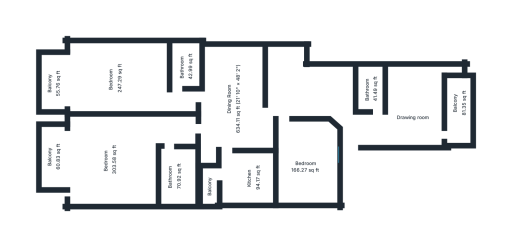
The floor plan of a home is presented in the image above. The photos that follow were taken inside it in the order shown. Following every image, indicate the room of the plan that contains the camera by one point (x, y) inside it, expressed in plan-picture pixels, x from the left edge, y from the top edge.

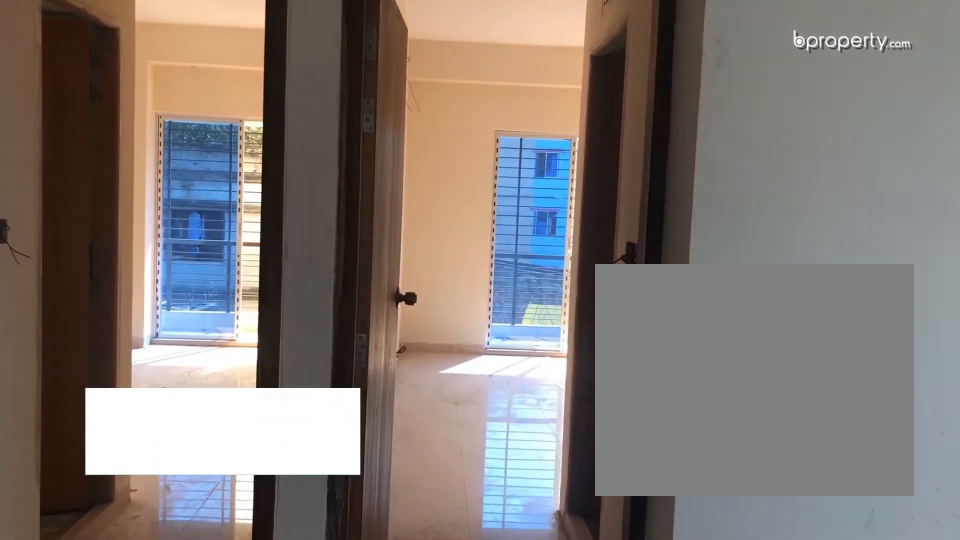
(218, 96)
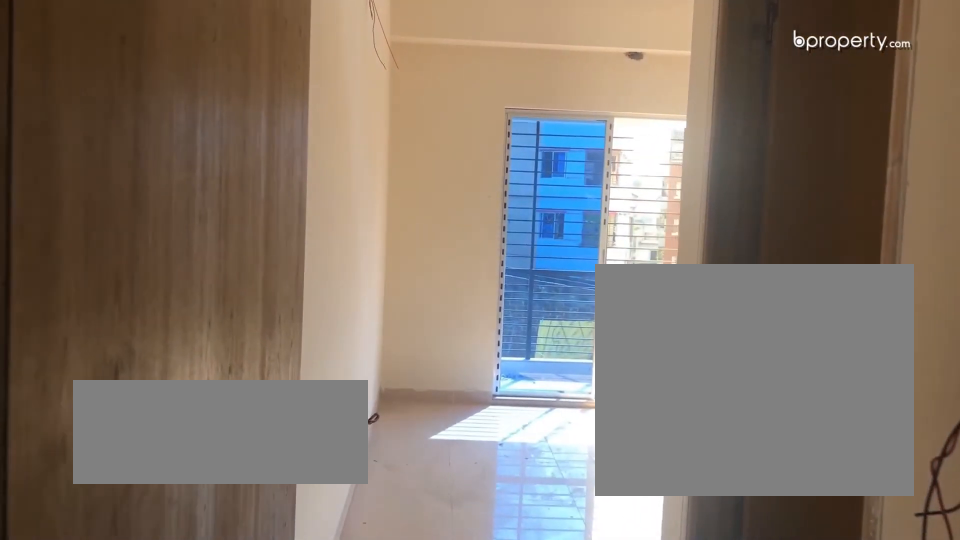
(113, 82)
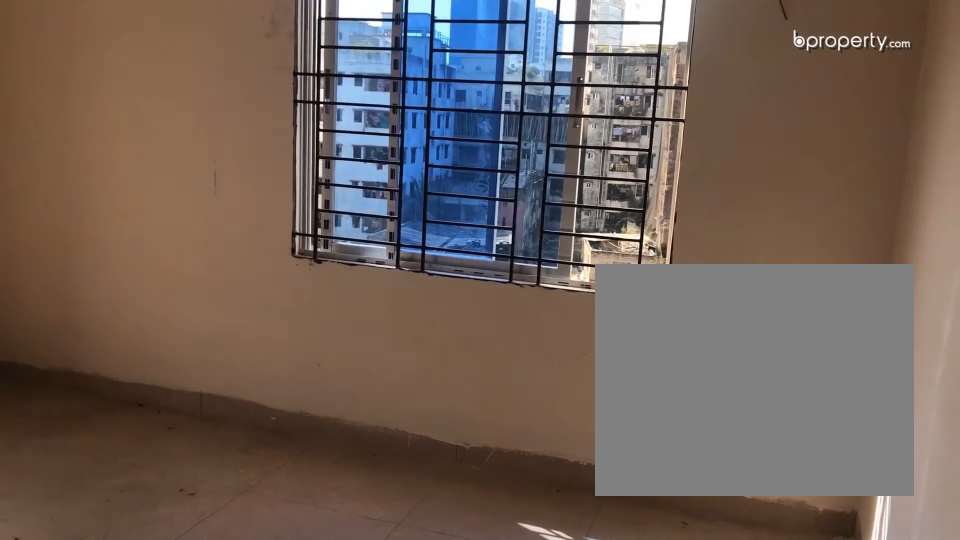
(113, 82)
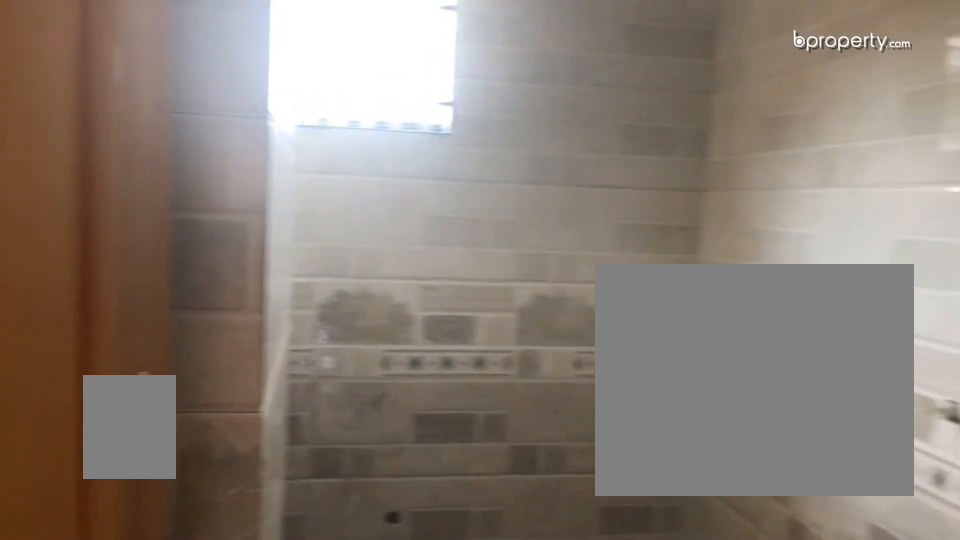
(185, 68)
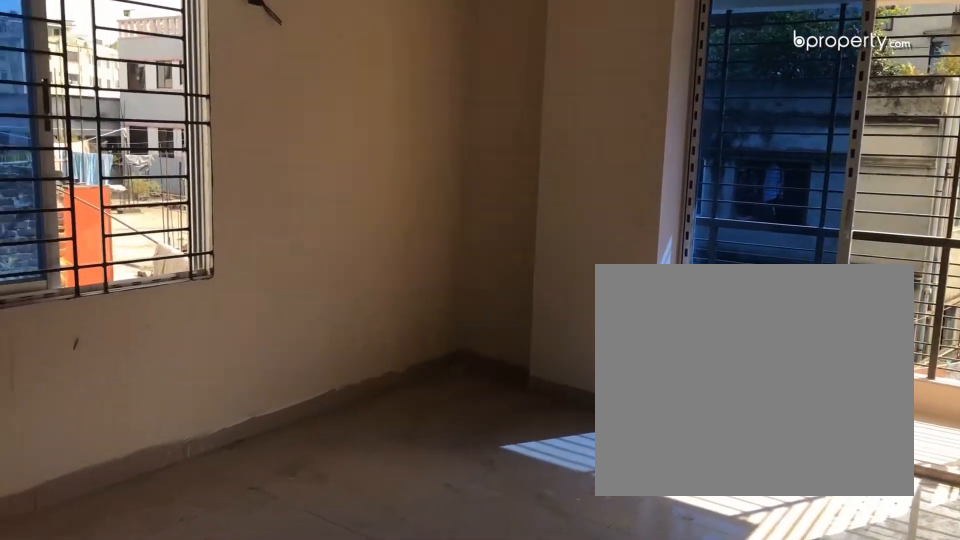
(113, 158)
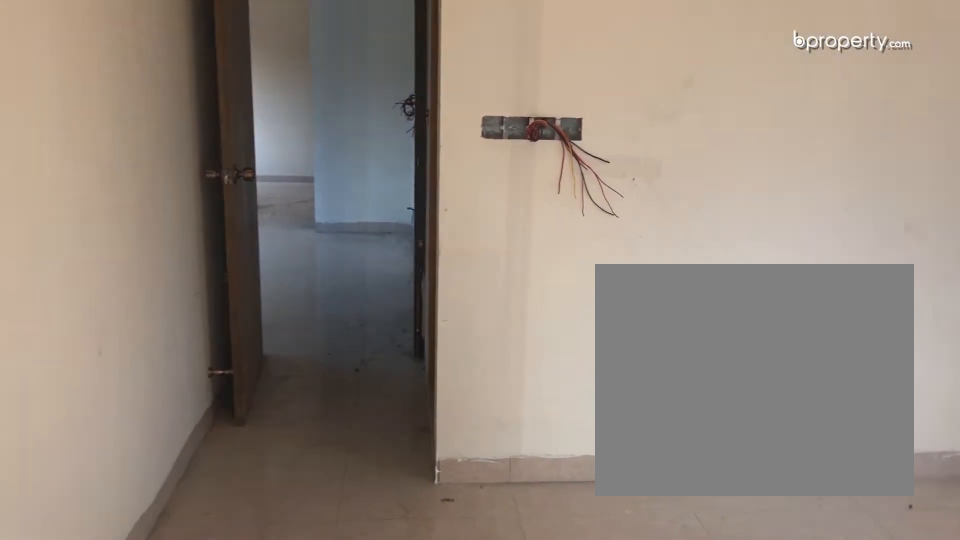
(113, 158)
